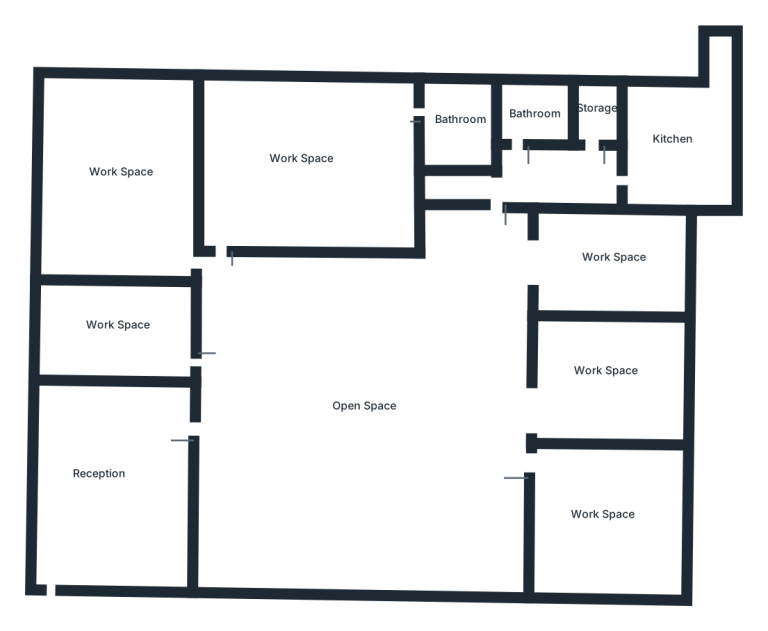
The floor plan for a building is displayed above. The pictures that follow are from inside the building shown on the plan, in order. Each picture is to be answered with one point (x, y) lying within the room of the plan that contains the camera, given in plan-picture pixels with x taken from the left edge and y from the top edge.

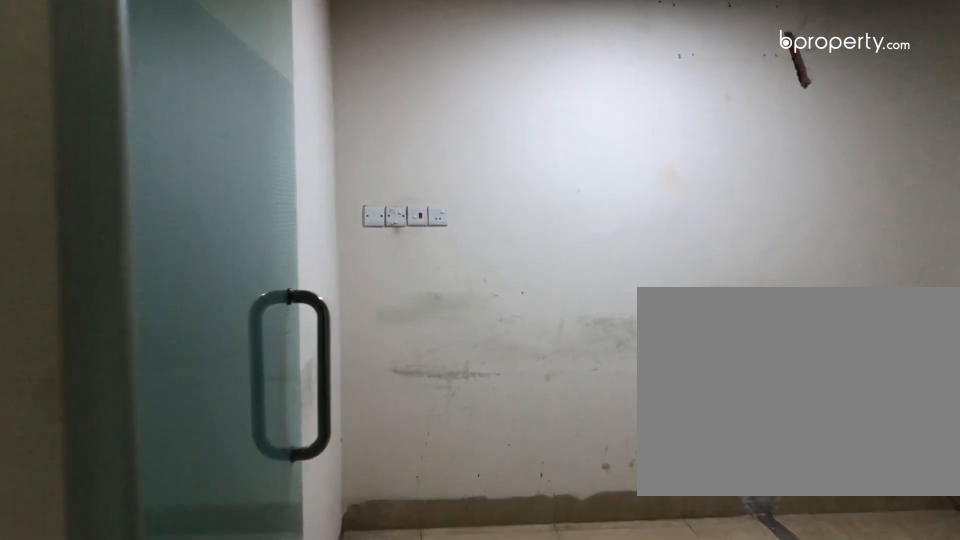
(601, 518)
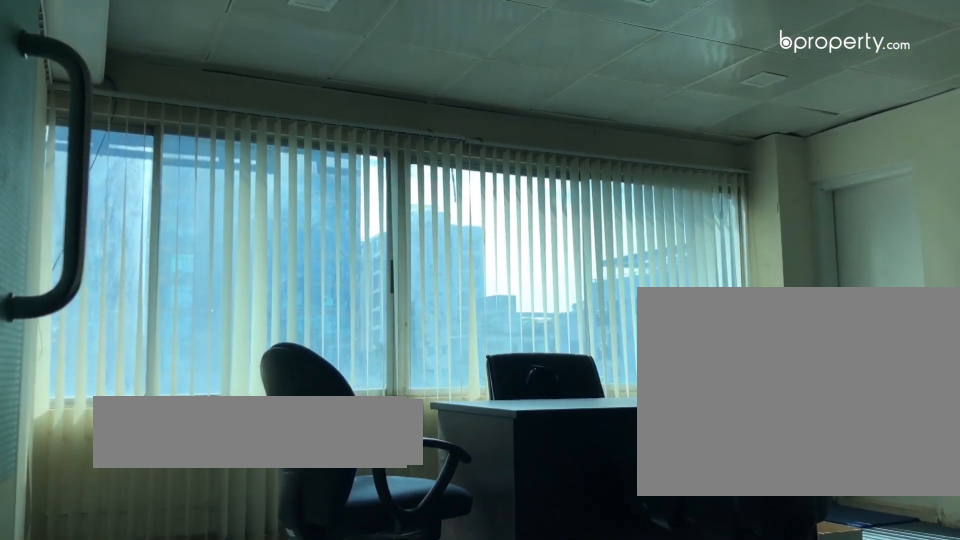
(307, 133)
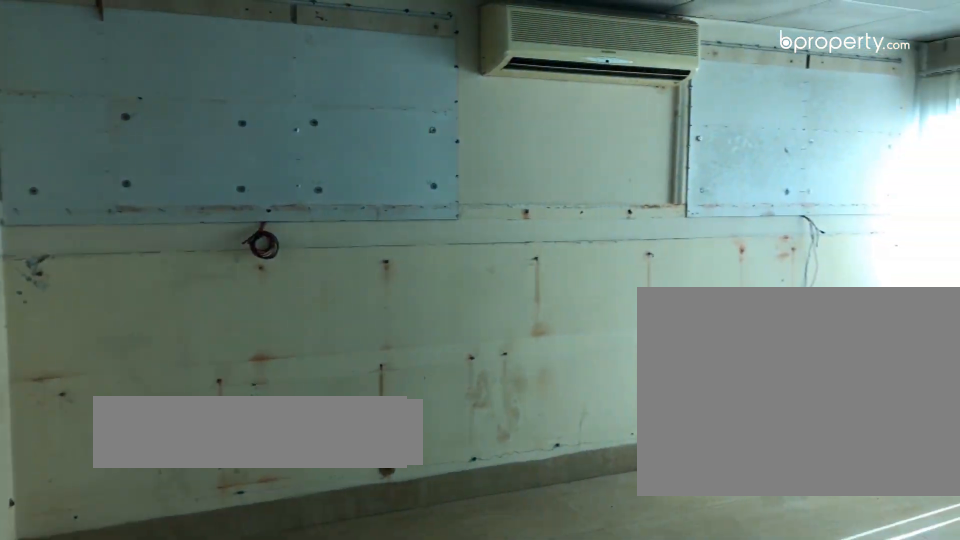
(121, 153)
